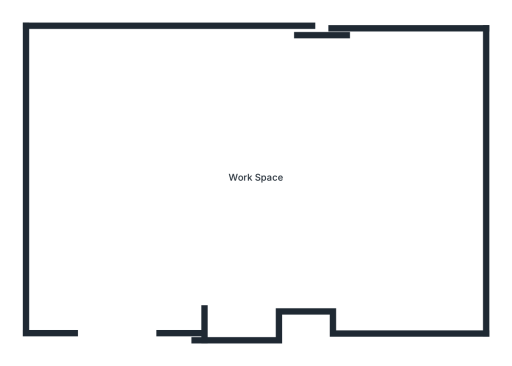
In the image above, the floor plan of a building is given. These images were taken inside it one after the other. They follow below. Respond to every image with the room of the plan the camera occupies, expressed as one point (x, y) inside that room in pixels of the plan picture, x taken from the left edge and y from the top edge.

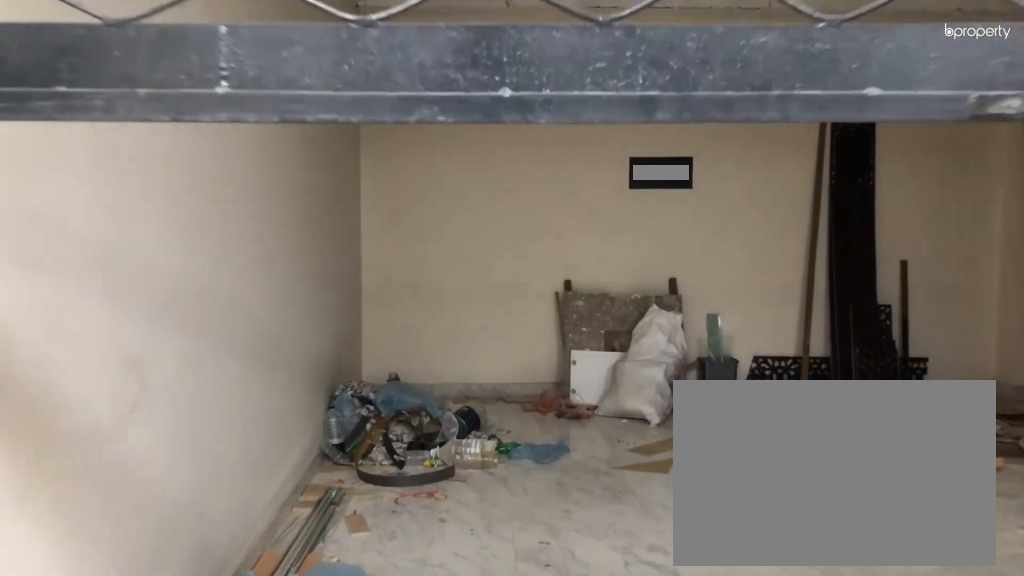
(124, 296)
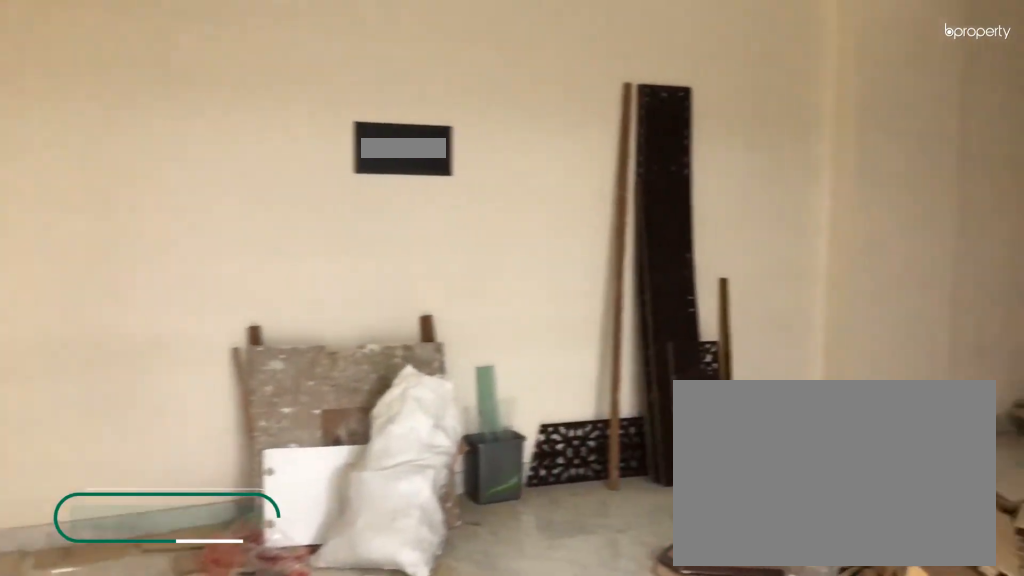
(258, 156)
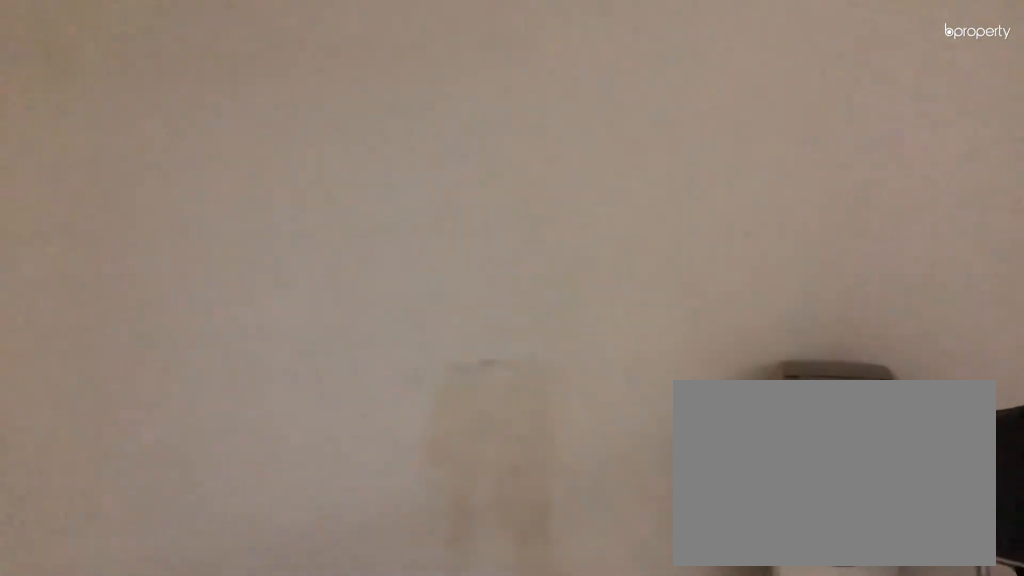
(258, 157)
